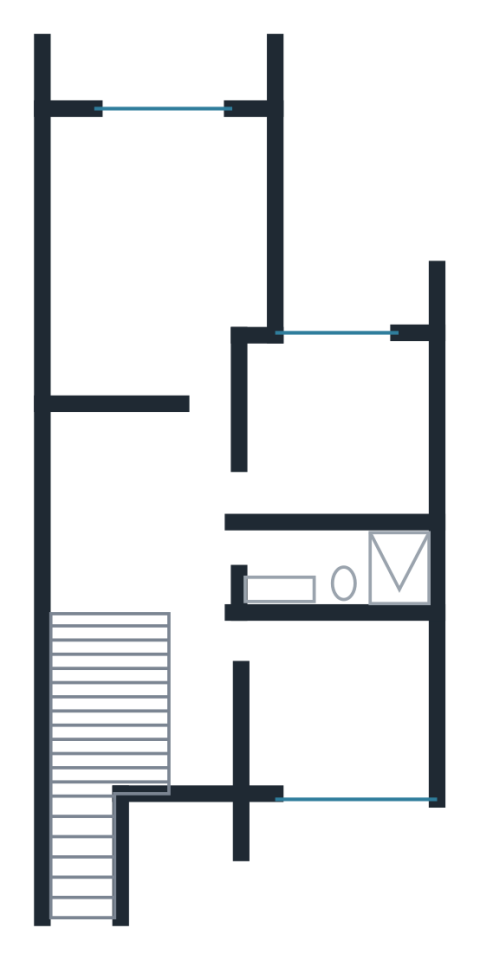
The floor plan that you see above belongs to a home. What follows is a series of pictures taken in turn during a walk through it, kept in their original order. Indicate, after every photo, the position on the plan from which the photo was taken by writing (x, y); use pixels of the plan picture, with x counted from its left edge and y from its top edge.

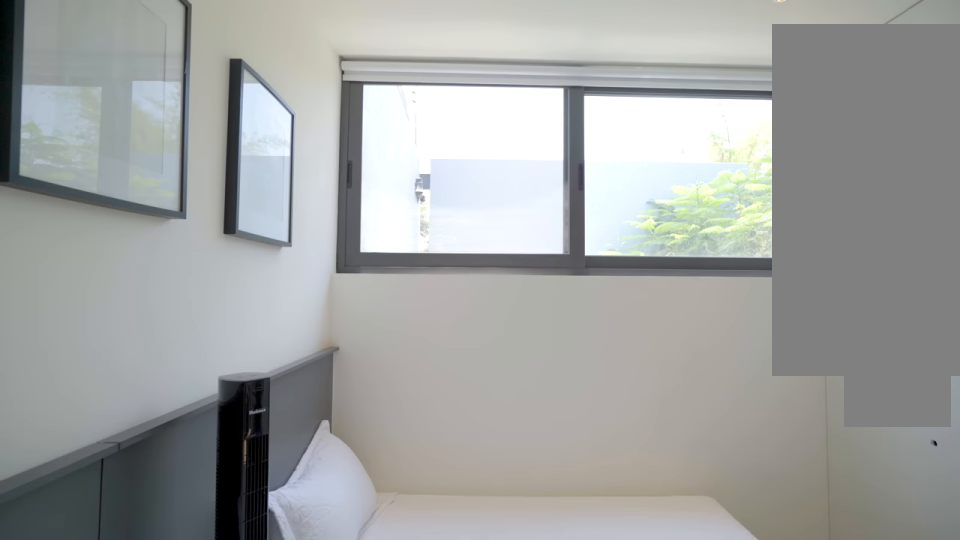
(289, 727)
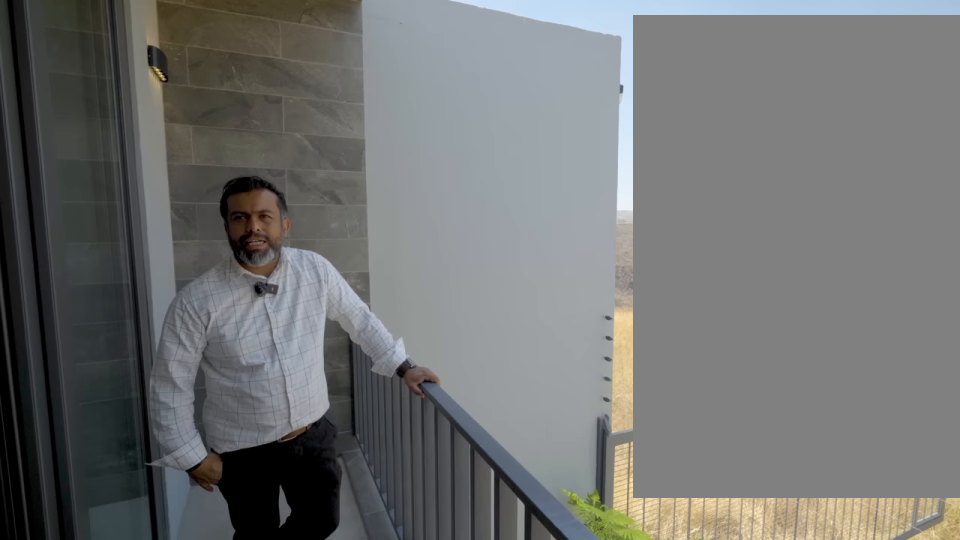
(181, 80)
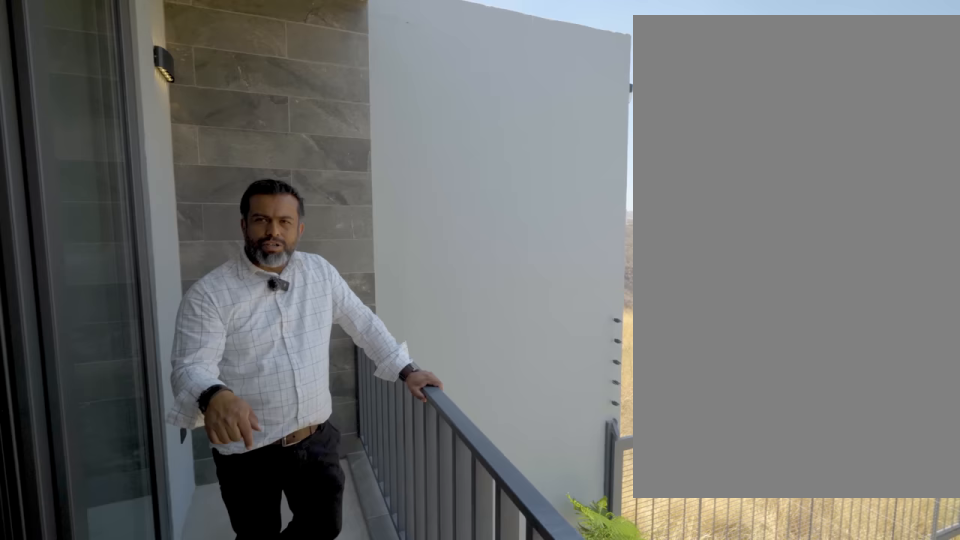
(181, 80)
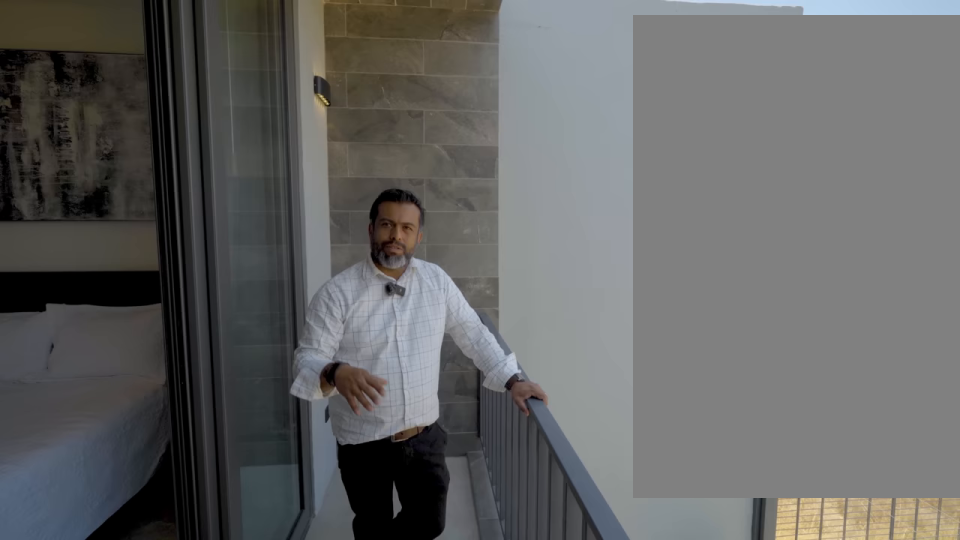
(181, 81)
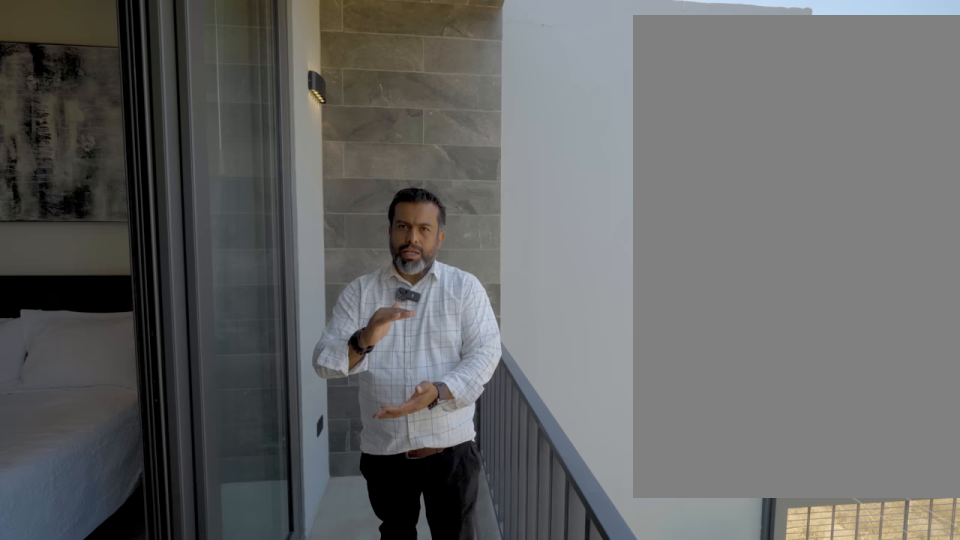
(180, 82)
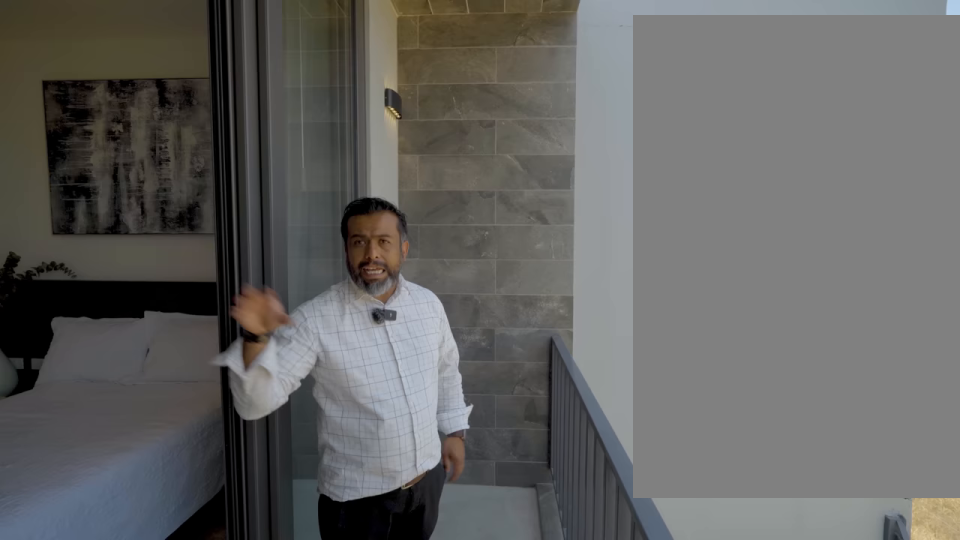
(182, 80)
